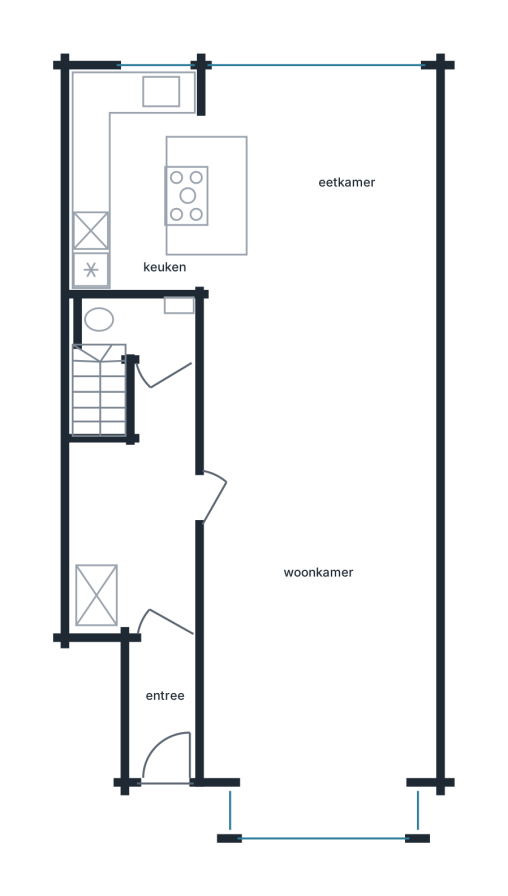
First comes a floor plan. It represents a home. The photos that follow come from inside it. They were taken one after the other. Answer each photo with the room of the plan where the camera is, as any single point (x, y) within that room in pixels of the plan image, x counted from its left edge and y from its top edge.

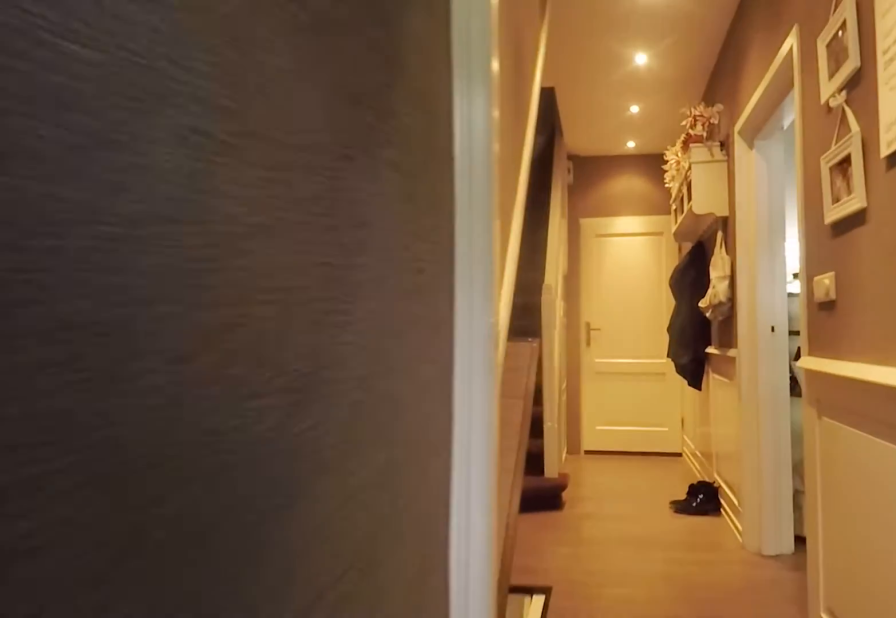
(145, 559)
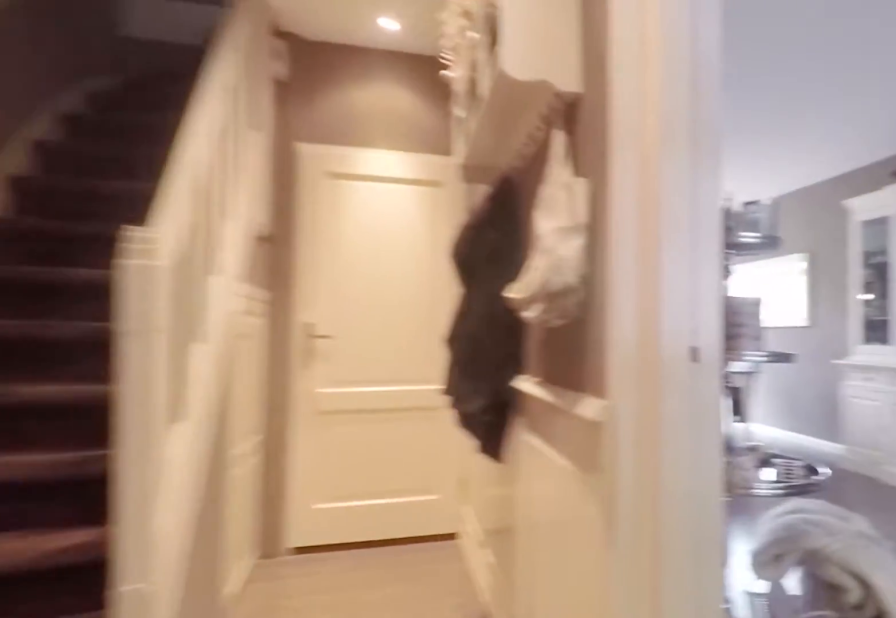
(145, 559)
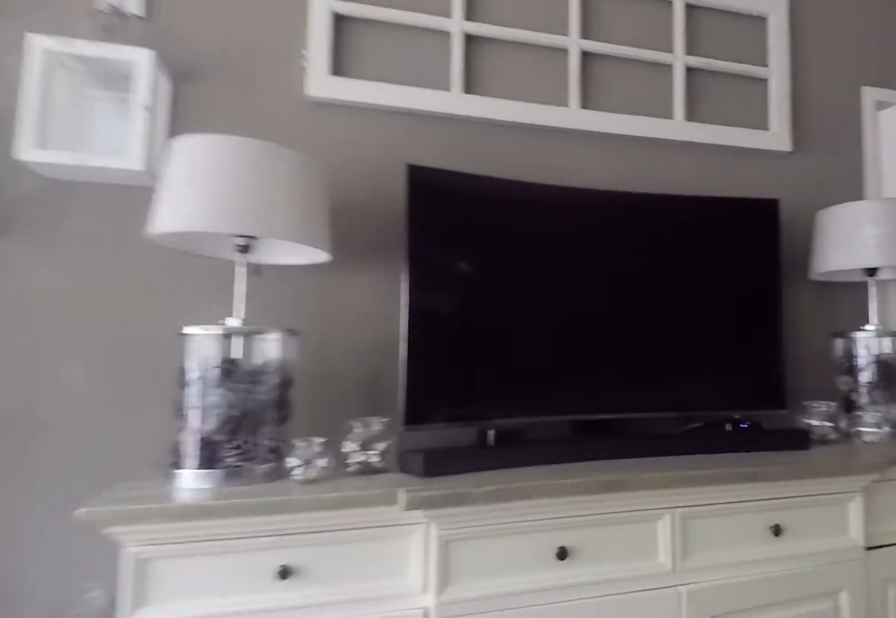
(317, 431)
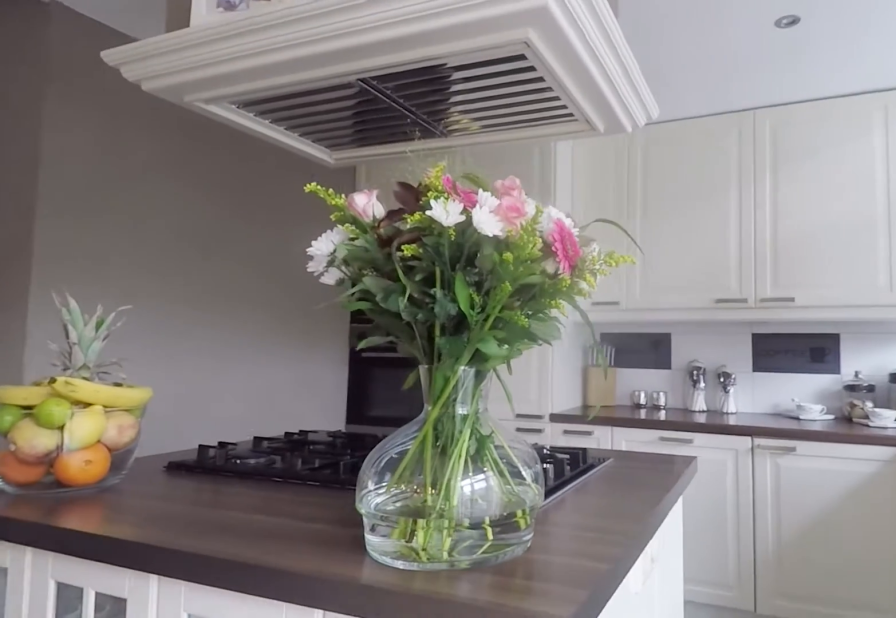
(220, 152)
